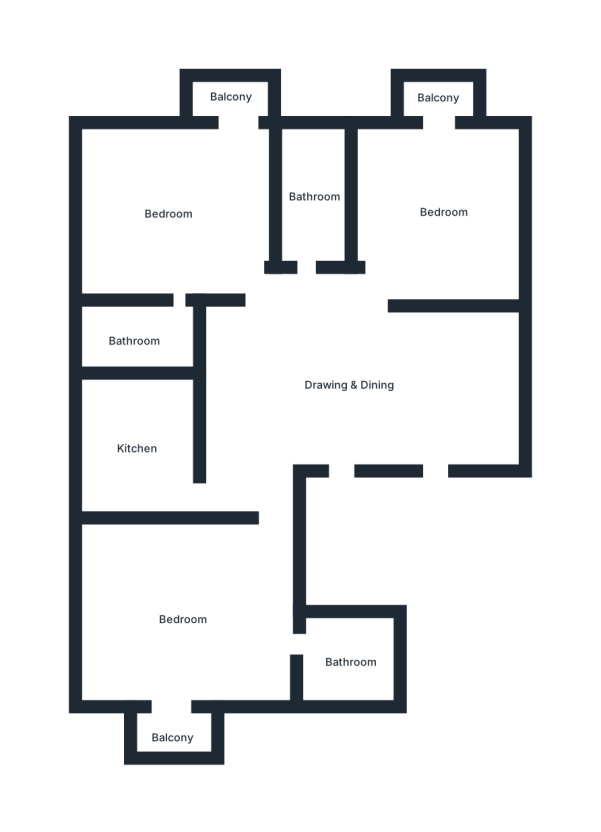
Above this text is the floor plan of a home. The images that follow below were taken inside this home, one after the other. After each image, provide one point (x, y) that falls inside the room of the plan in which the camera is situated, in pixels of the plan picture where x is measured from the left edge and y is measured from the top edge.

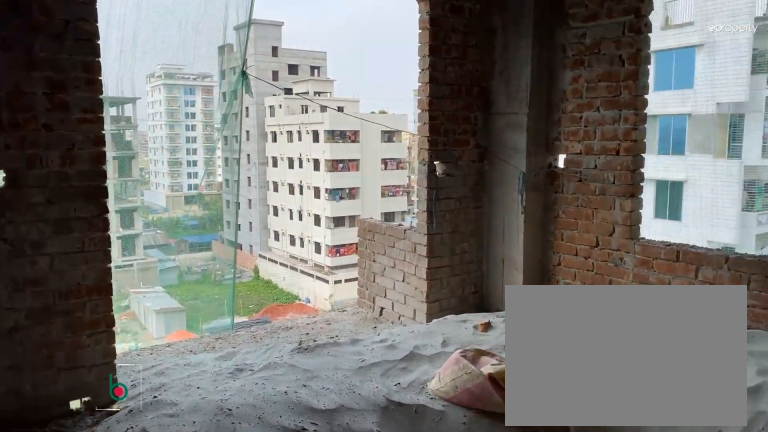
(444, 214)
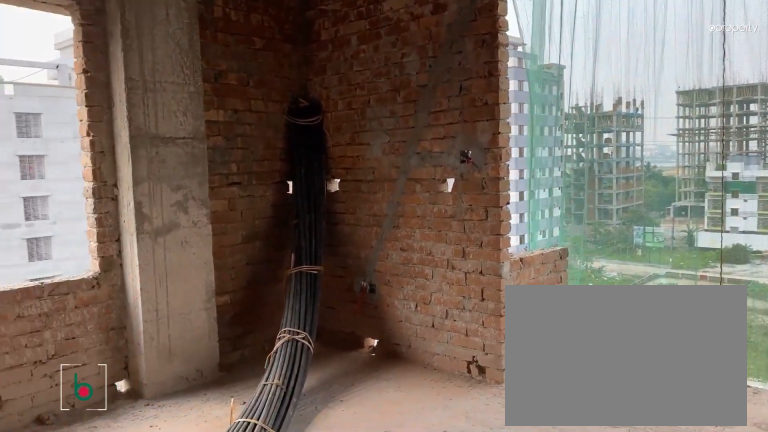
(173, 217)
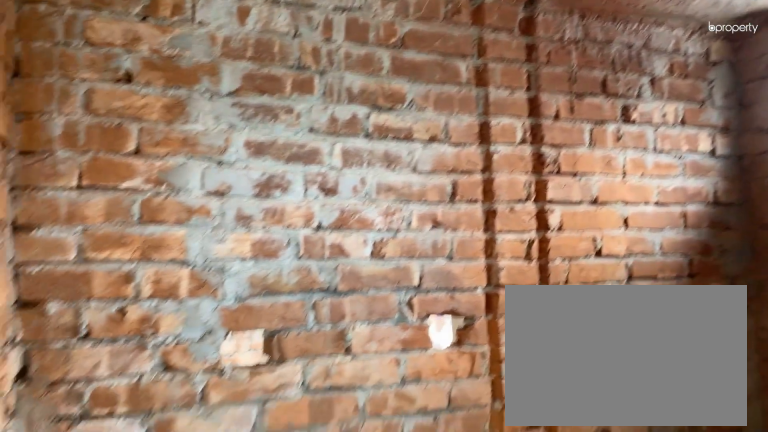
(135, 339)
